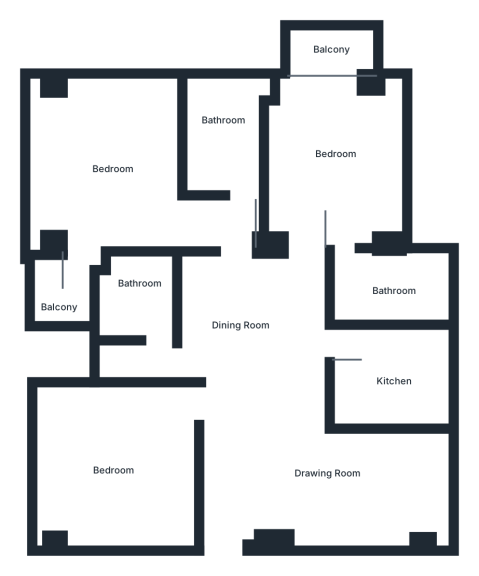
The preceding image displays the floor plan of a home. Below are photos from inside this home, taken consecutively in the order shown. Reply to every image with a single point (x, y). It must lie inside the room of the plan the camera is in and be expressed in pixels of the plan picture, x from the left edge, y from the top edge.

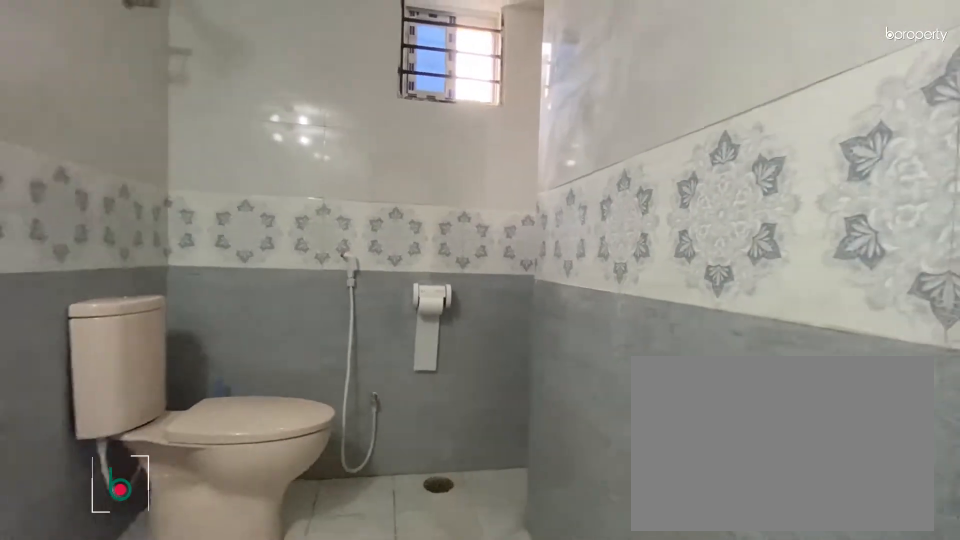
(217, 138)
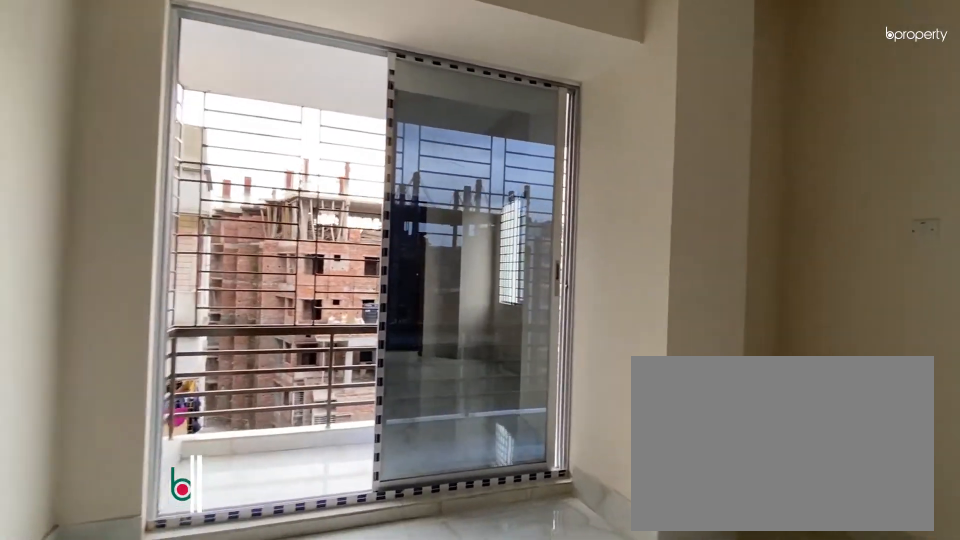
(332, 154)
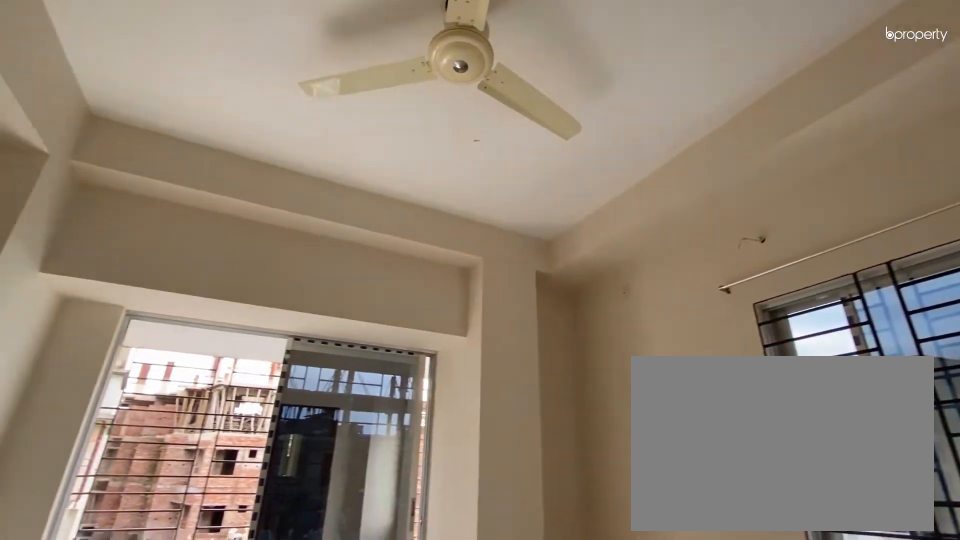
(332, 154)
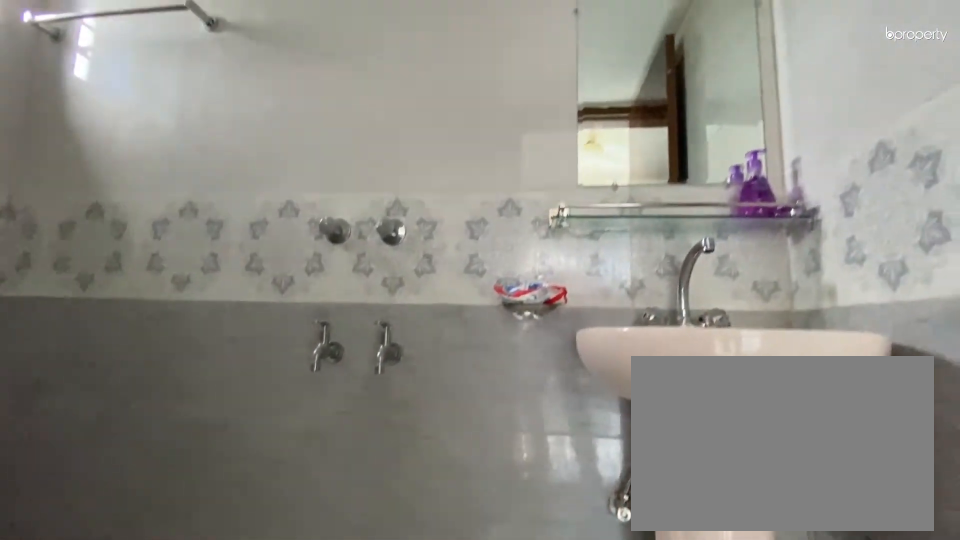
(389, 281)
